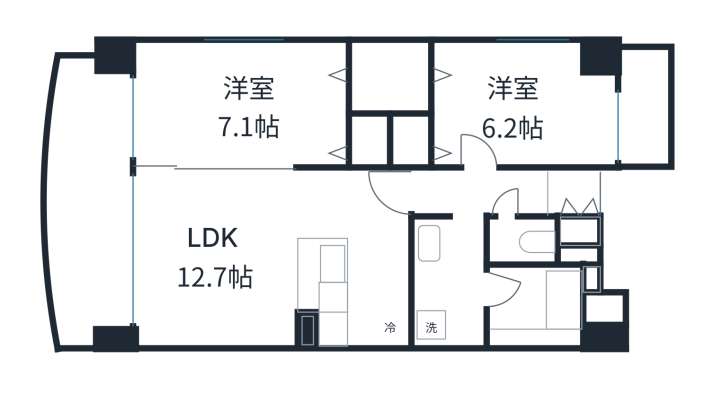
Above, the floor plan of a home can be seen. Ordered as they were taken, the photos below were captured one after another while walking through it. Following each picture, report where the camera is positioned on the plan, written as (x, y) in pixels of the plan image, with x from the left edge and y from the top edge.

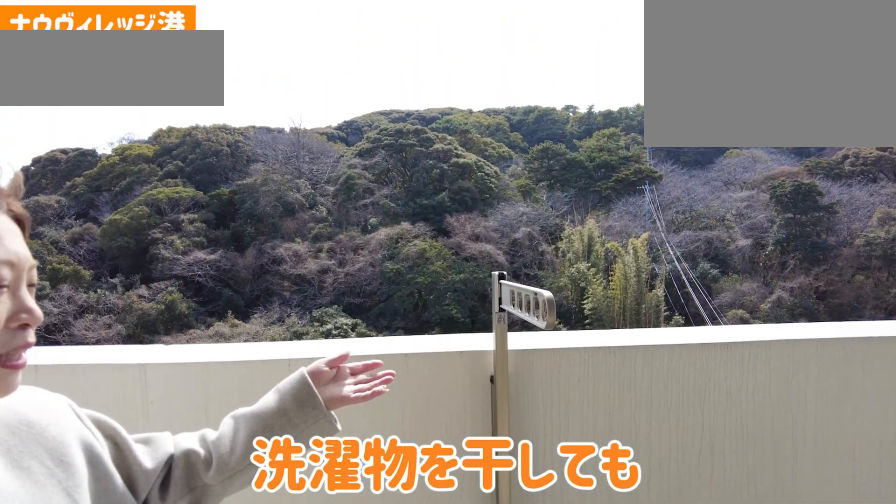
(96, 243)
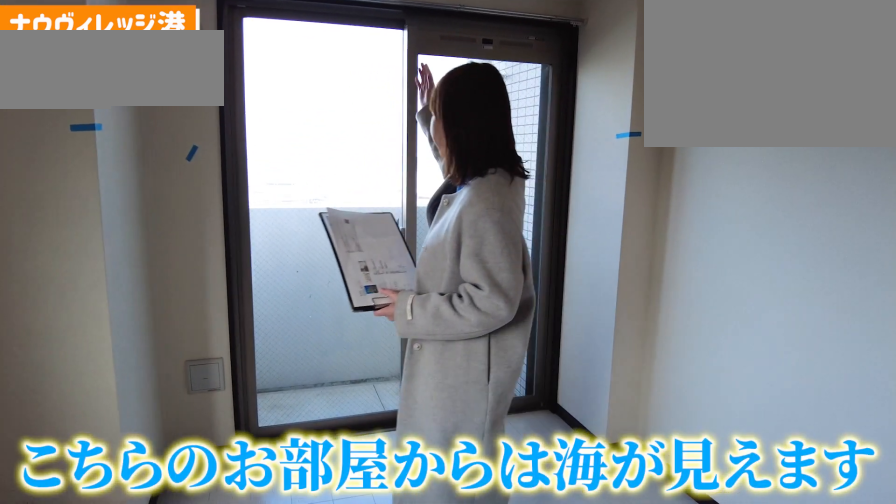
(588, 114)
